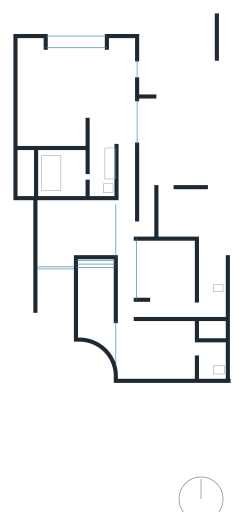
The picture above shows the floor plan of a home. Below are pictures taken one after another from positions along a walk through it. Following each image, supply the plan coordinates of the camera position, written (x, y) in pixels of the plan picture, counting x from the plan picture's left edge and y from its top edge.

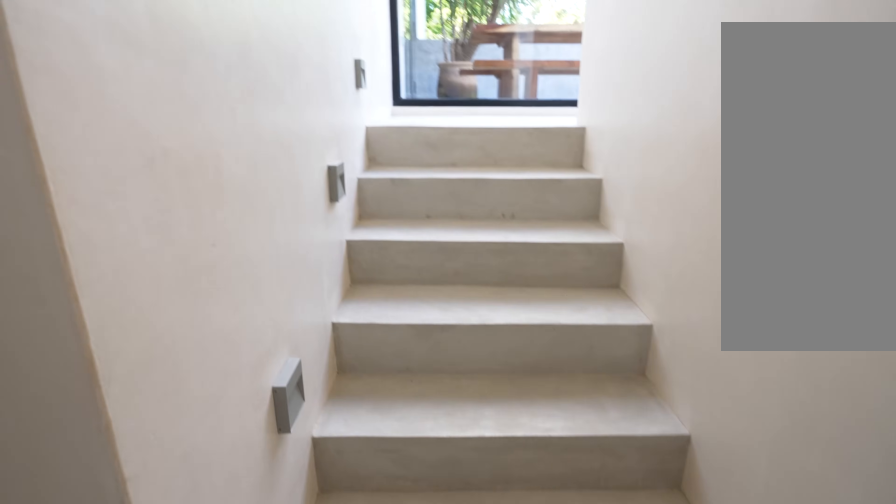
(147, 225)
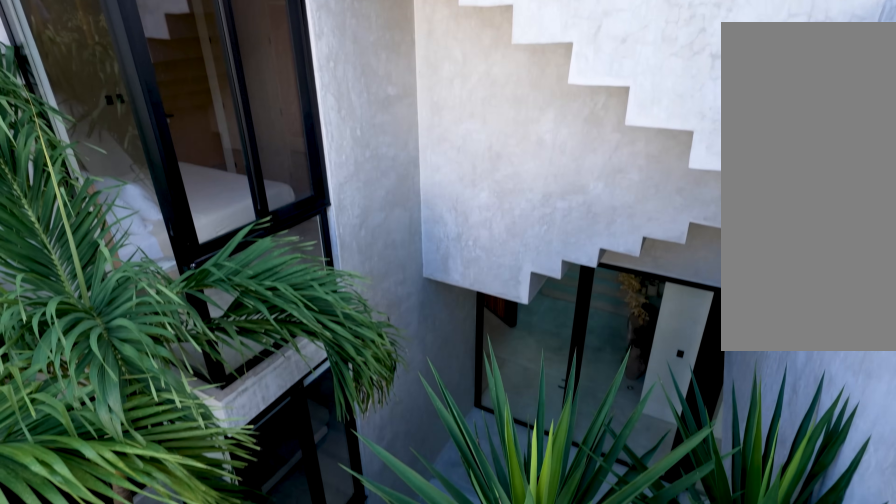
(190, 137)
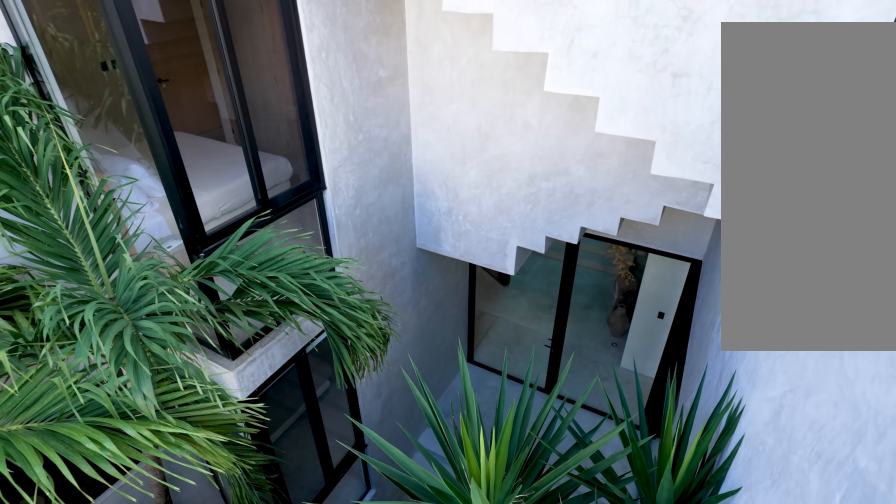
(191, 140)
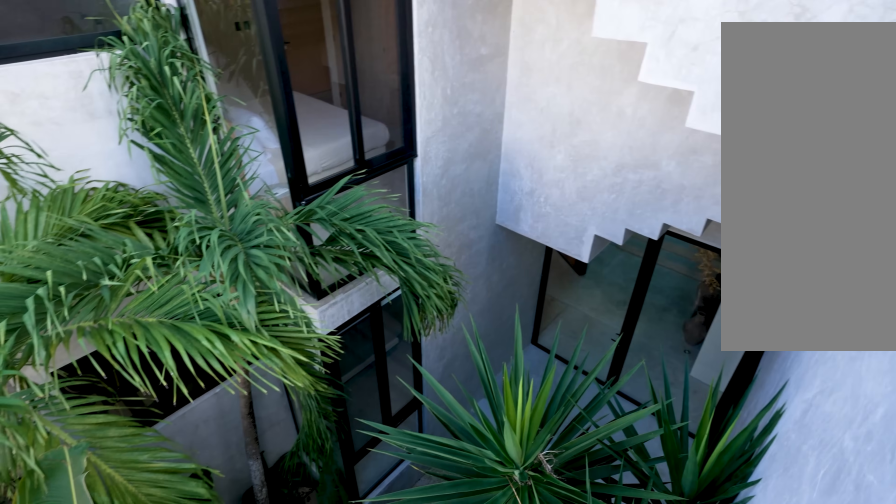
(194, 147)
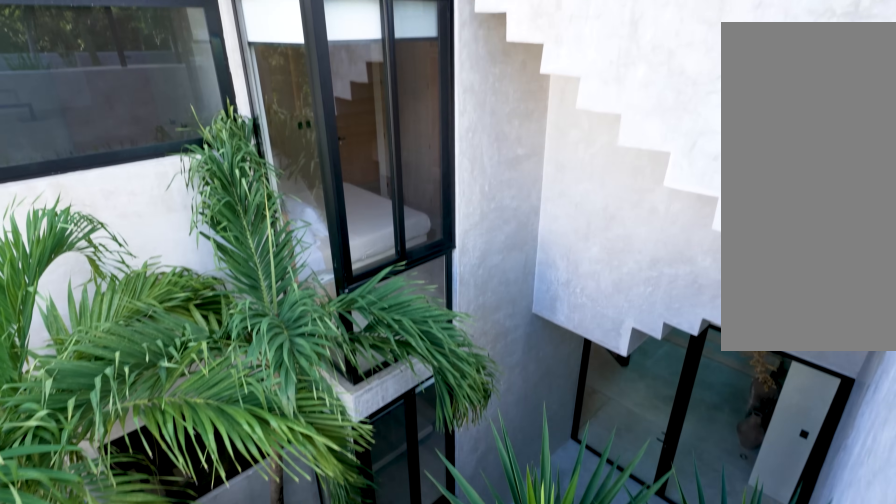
(194, 147)
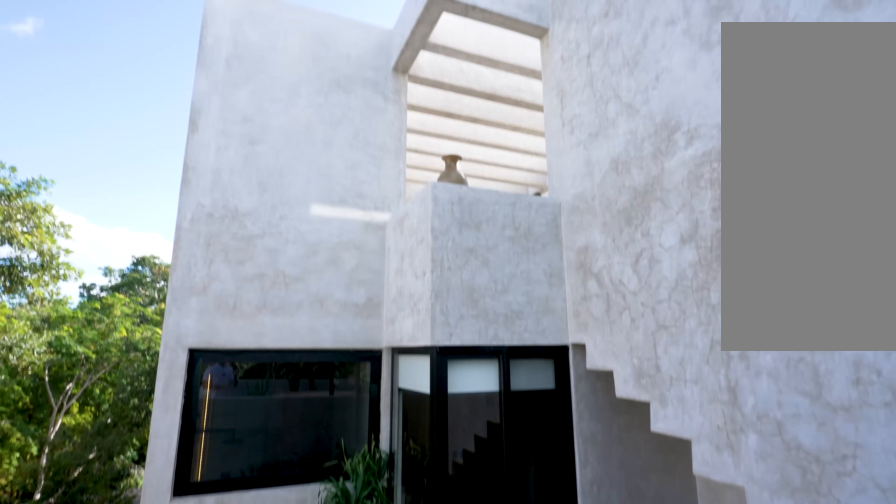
(193, 156)
